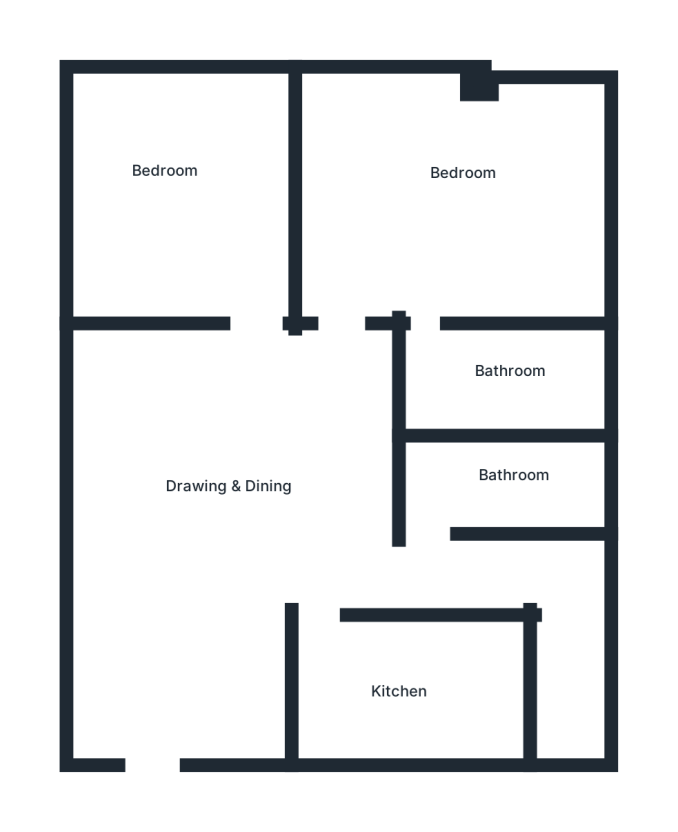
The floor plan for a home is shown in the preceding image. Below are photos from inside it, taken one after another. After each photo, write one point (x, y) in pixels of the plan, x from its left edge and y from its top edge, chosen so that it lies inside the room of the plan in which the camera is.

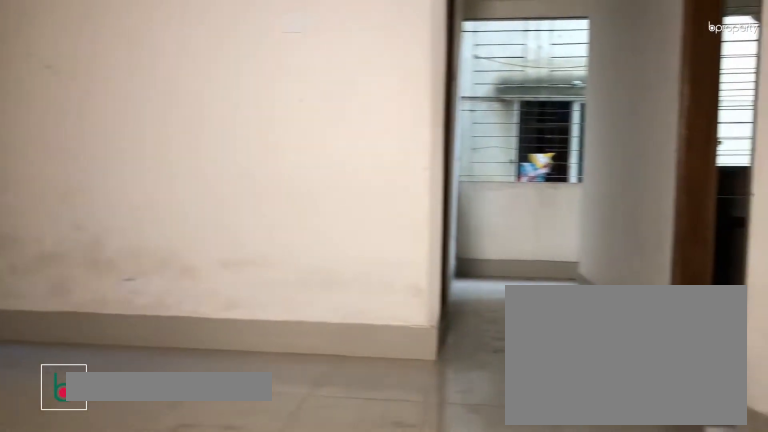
(236, 491)
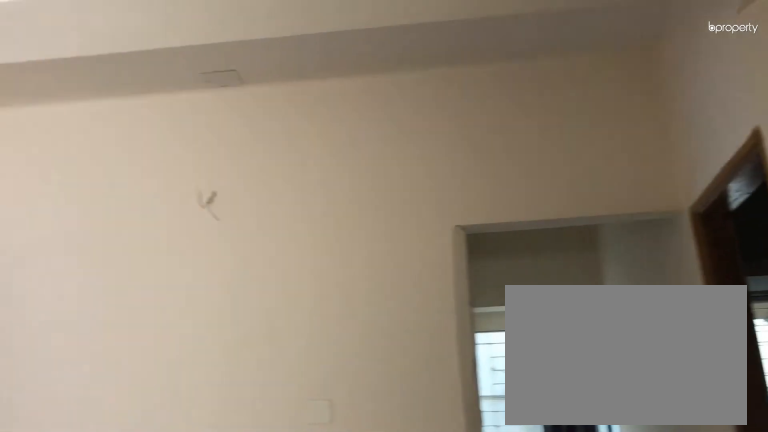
(236, 491)
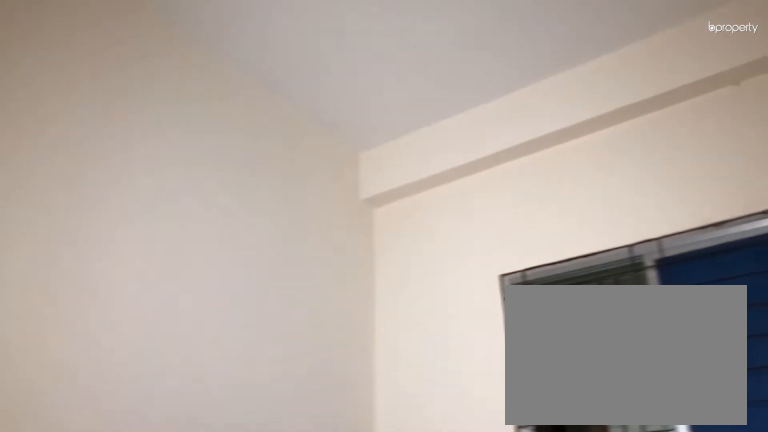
(186, 202)
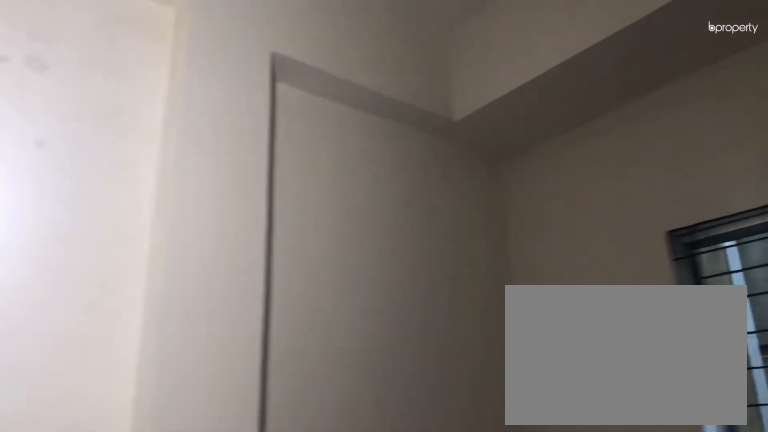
(441, 214)
